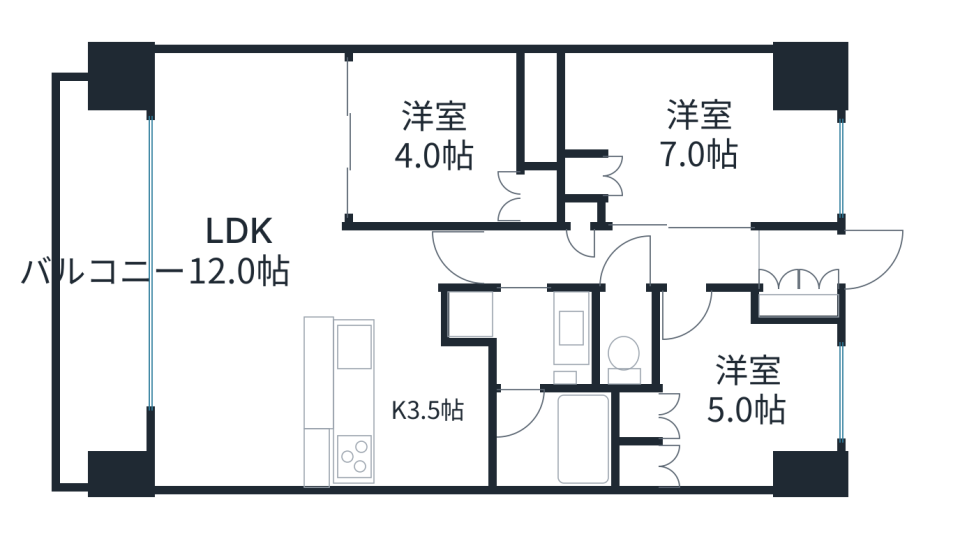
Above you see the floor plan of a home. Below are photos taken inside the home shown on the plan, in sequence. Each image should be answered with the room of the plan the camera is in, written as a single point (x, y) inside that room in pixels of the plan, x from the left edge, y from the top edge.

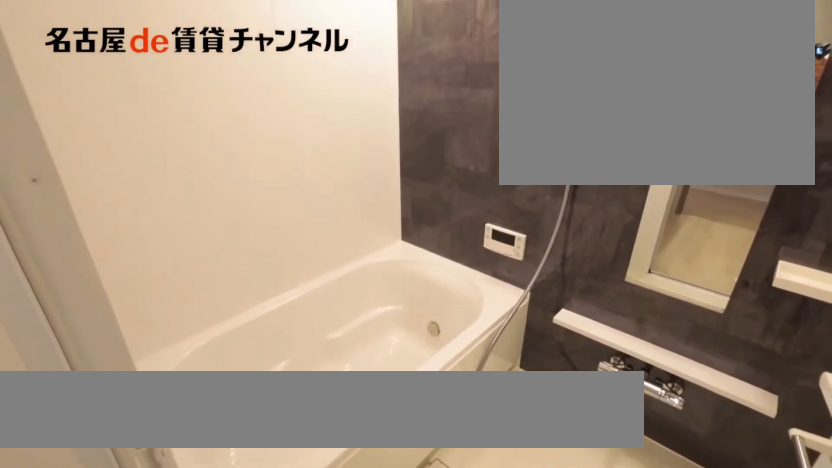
(548, 438)
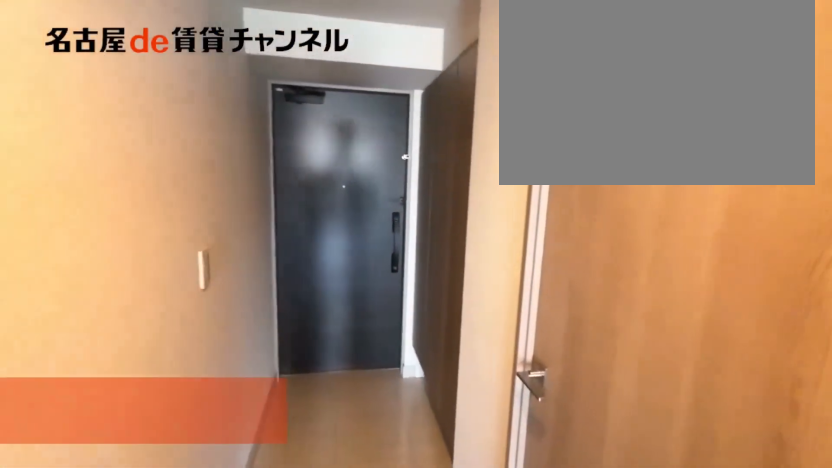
(799, 258)
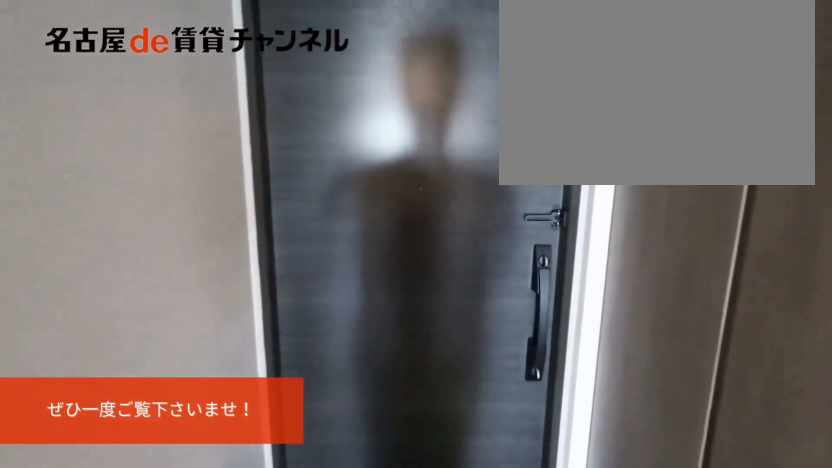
(799, 260)
